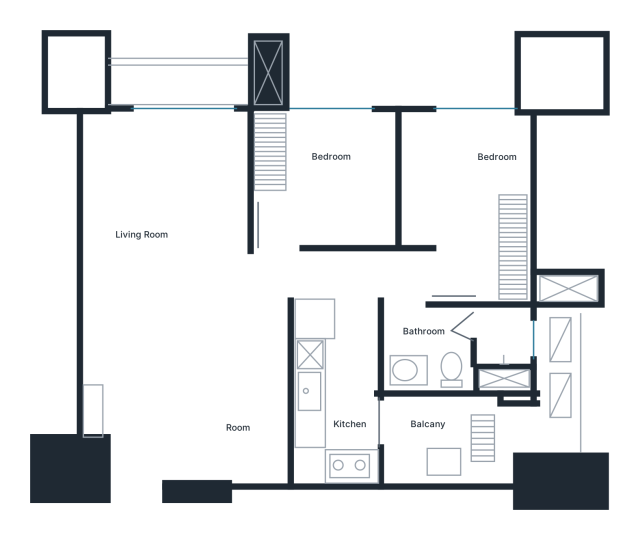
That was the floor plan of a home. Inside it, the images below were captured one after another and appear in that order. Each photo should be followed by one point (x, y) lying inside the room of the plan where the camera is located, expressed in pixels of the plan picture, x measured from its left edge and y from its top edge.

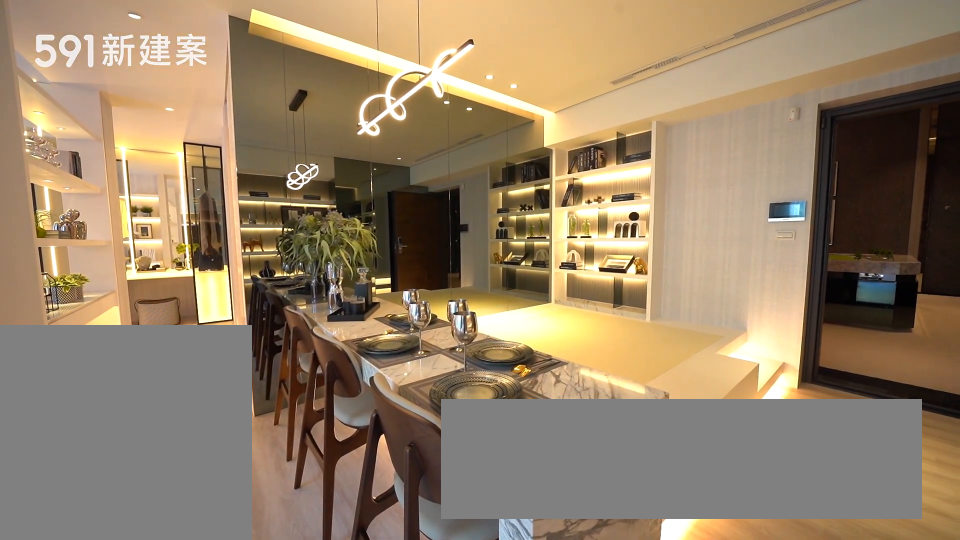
(224, 329)
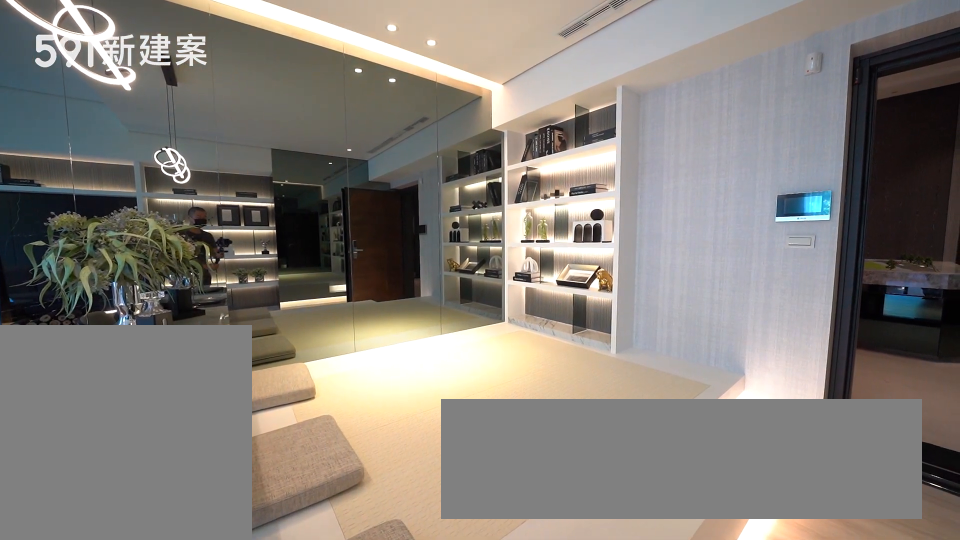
(234, 425)
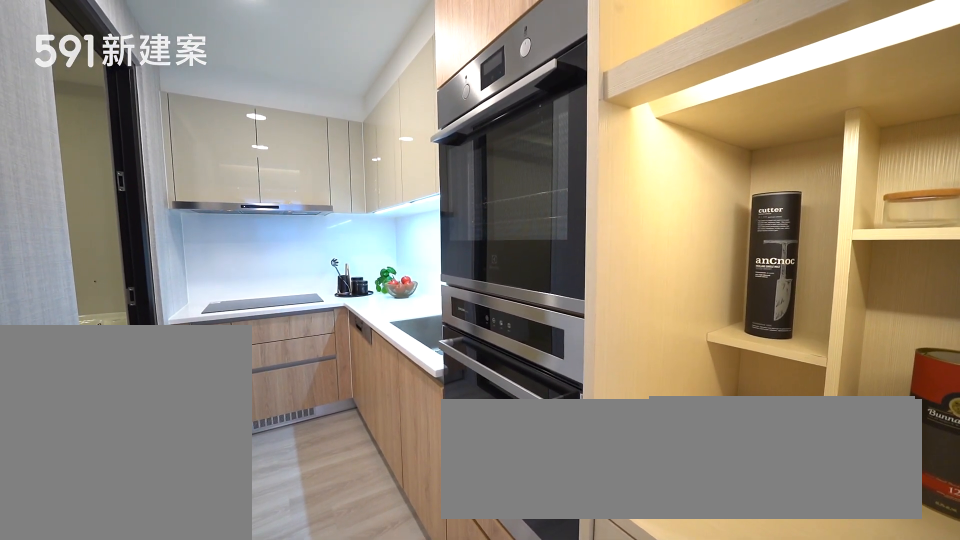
(337, 391)
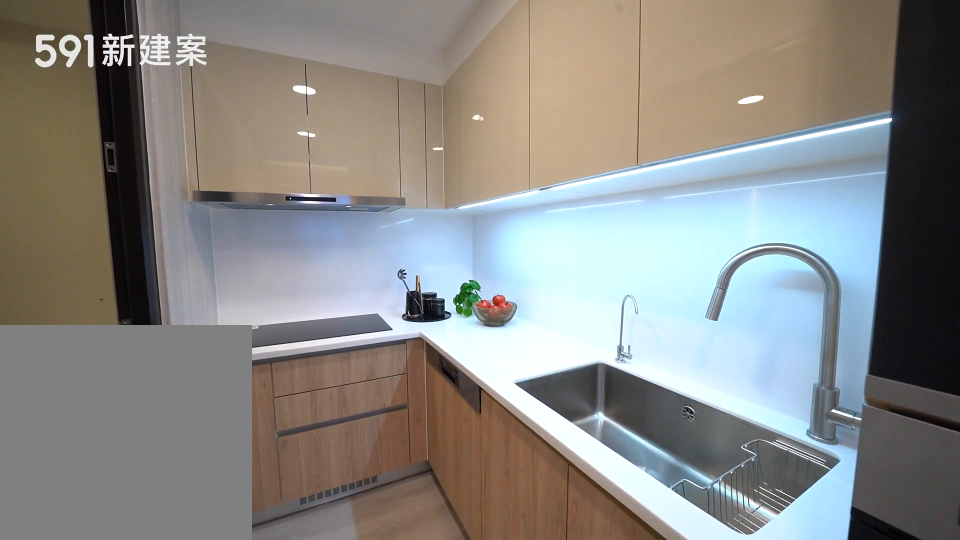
(337, 391)
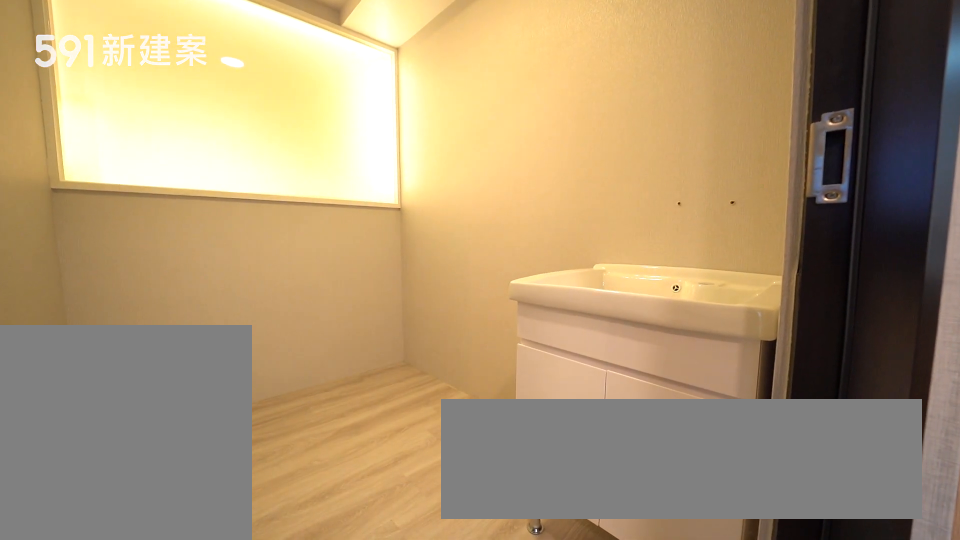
(454, 442)
